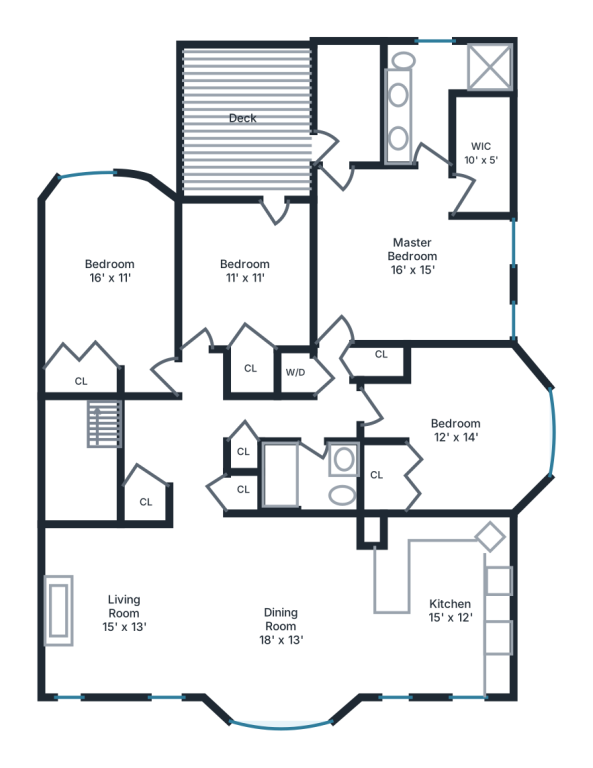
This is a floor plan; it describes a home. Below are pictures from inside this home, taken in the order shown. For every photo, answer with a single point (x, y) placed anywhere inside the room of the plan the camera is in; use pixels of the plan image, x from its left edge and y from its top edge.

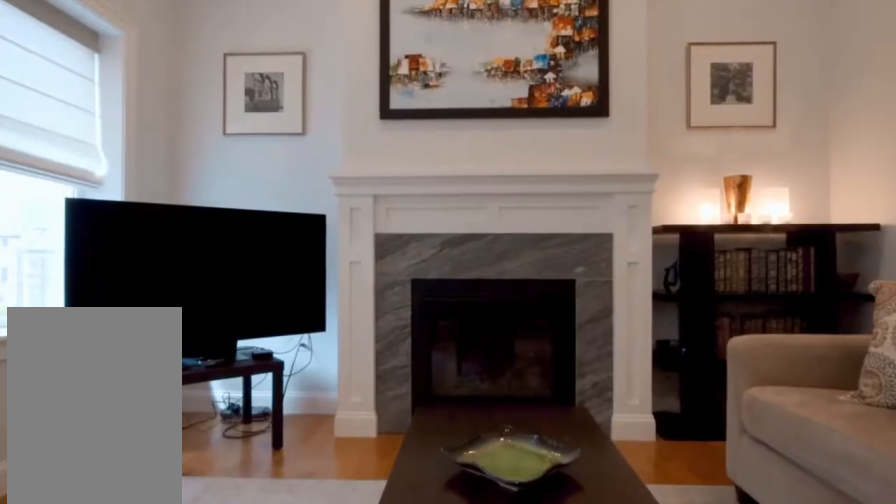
(142, 609)
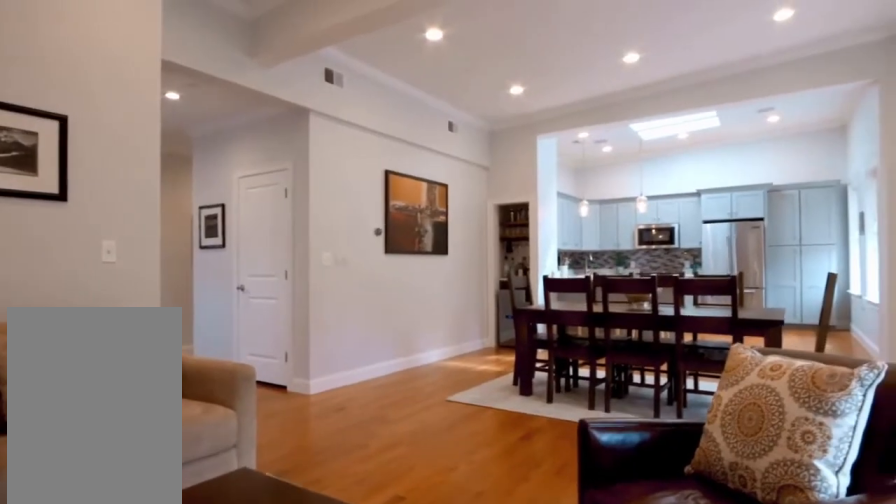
(142, 609)
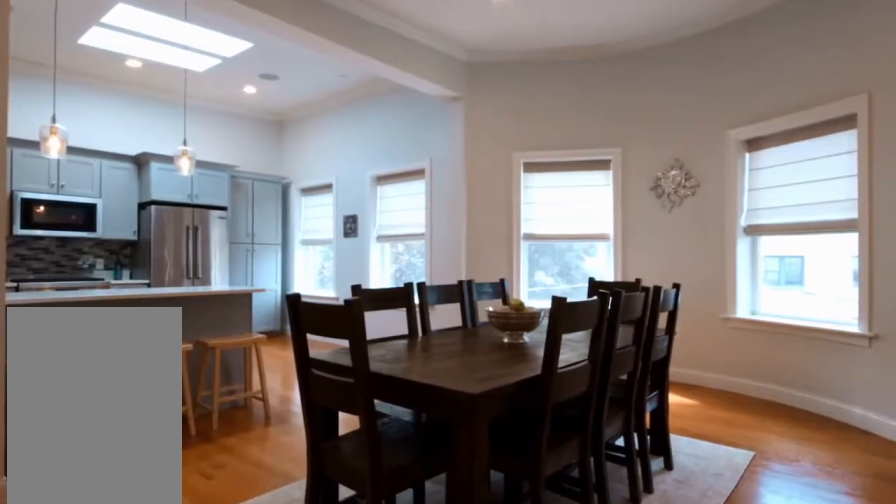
(292, 618)
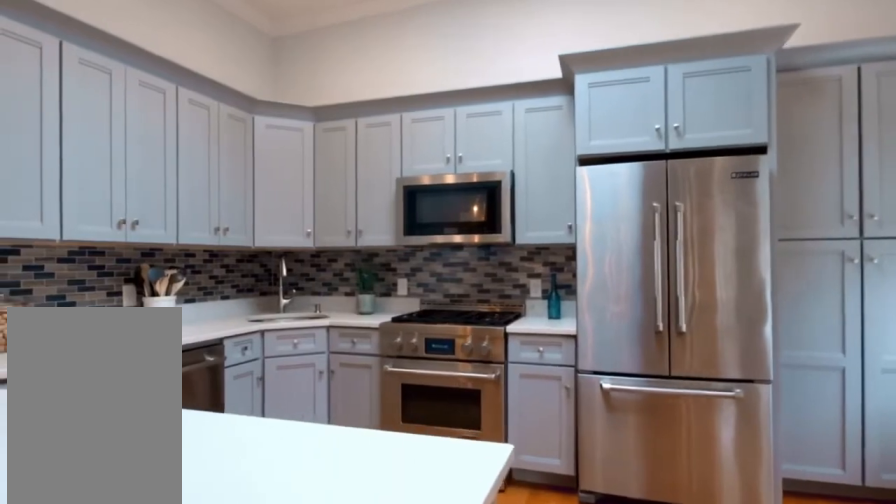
(437, 626)
